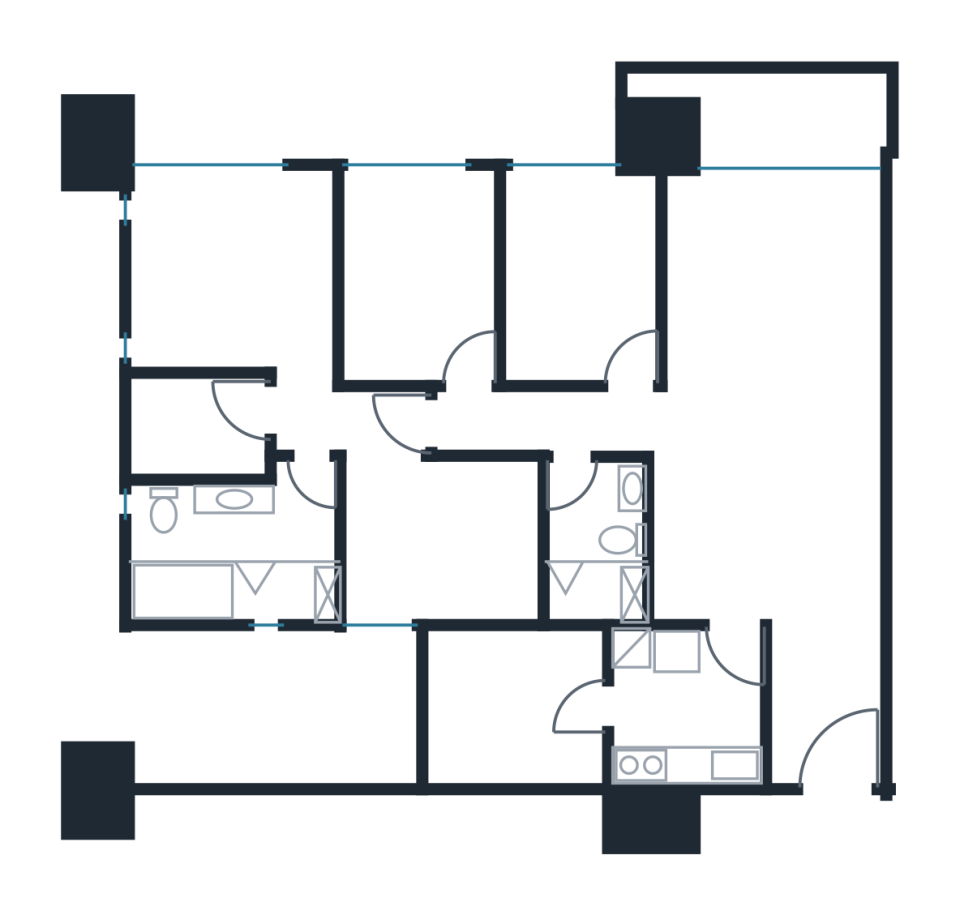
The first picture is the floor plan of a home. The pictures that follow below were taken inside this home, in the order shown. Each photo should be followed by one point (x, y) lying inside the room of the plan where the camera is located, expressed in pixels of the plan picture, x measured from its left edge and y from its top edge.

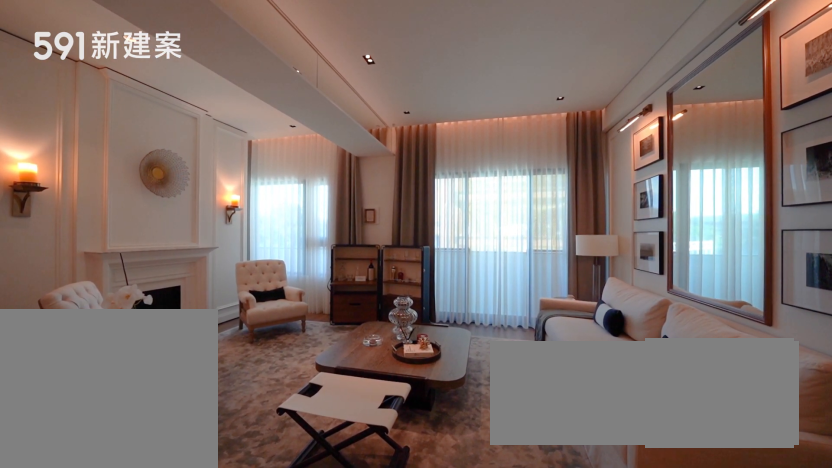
(688, 277)
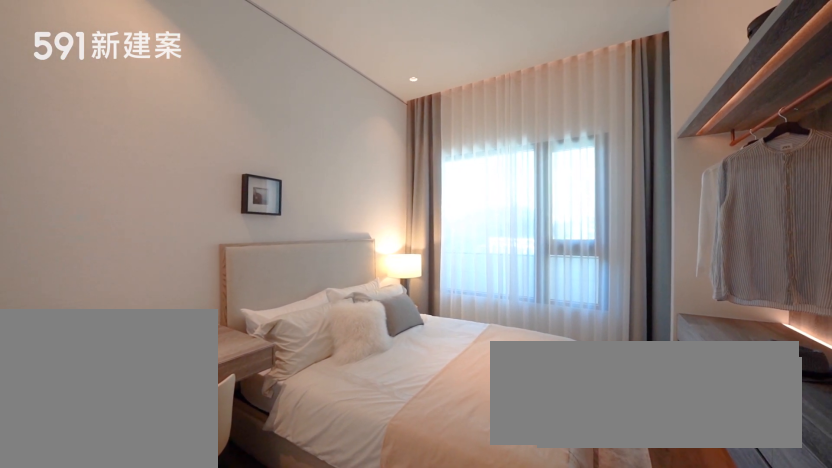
(412, 269)
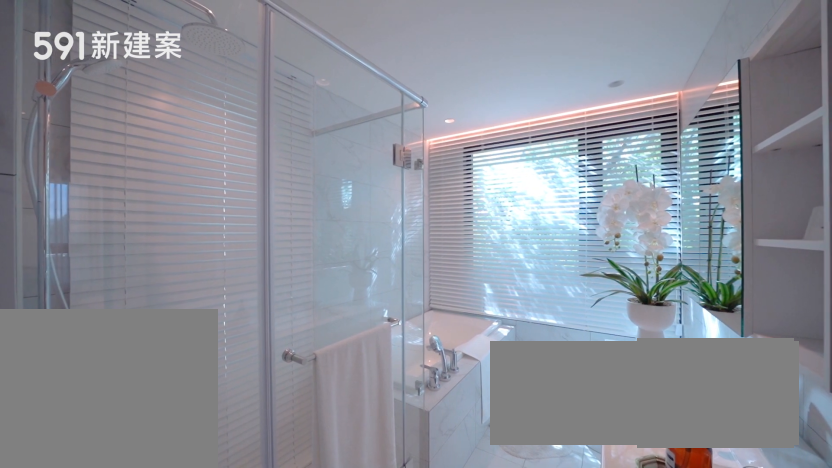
(224, 547)
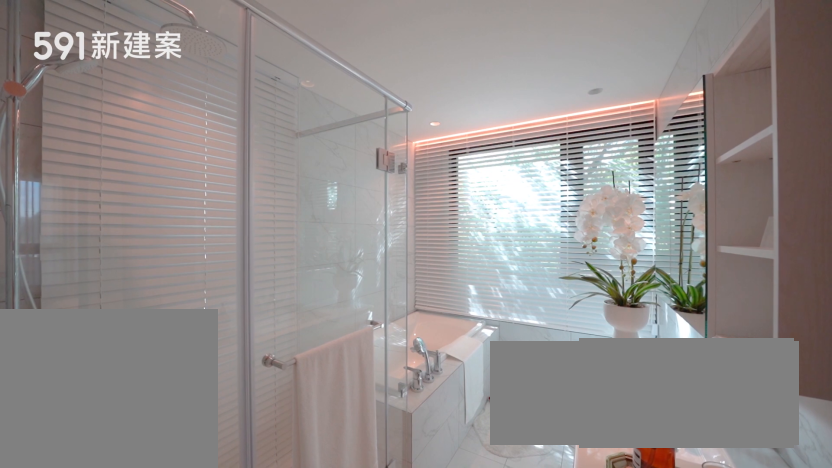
(224, 547)
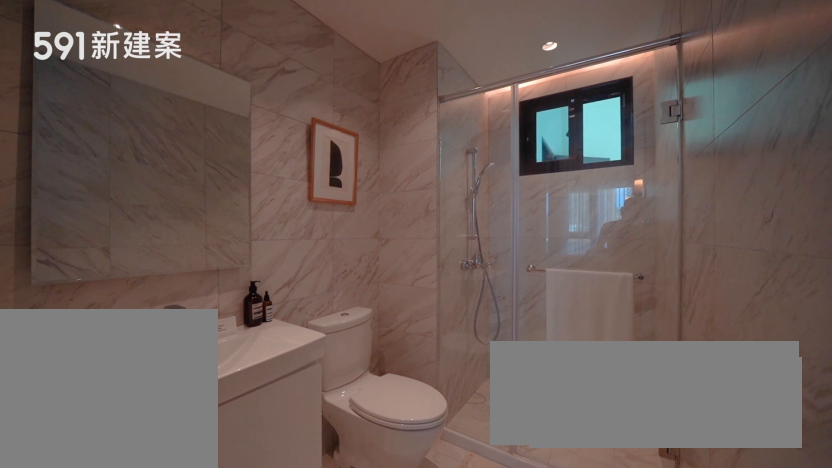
(592, 548)
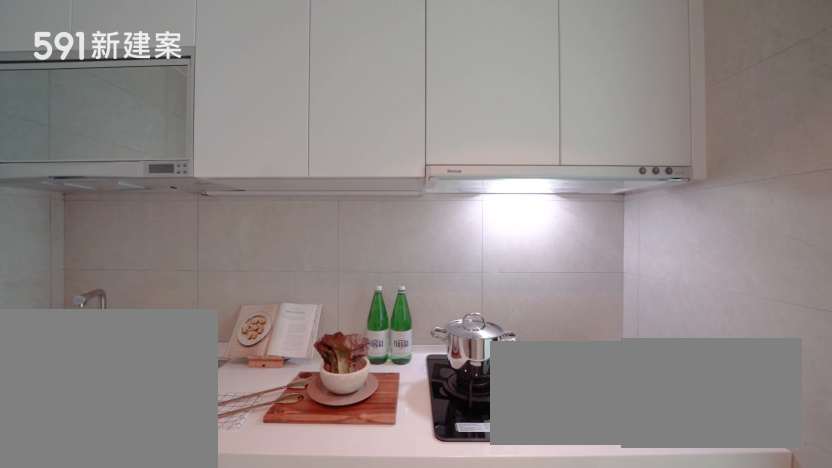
(683, 709)
